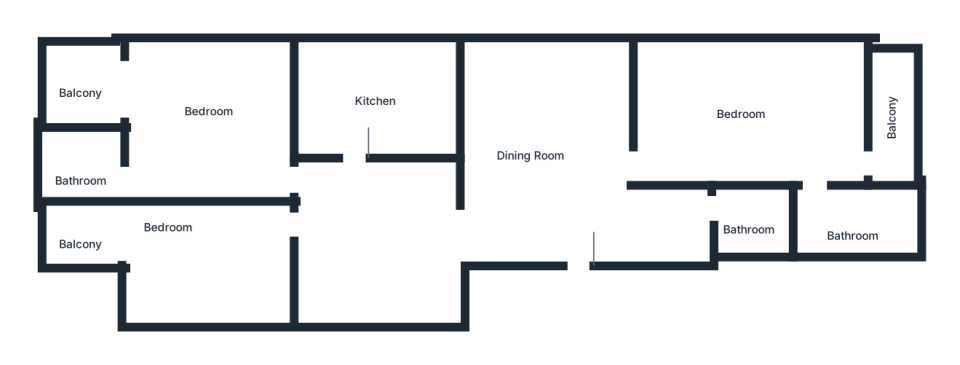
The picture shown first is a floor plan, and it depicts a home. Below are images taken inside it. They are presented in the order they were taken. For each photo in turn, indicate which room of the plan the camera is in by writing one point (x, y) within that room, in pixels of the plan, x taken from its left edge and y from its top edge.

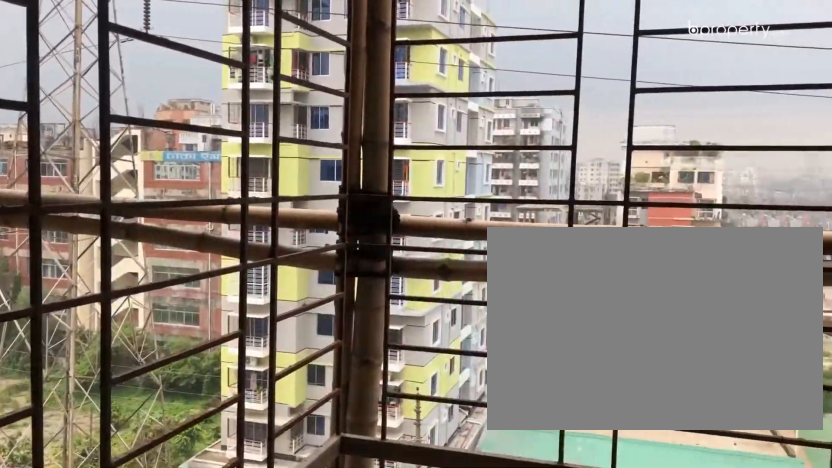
(88, 232)
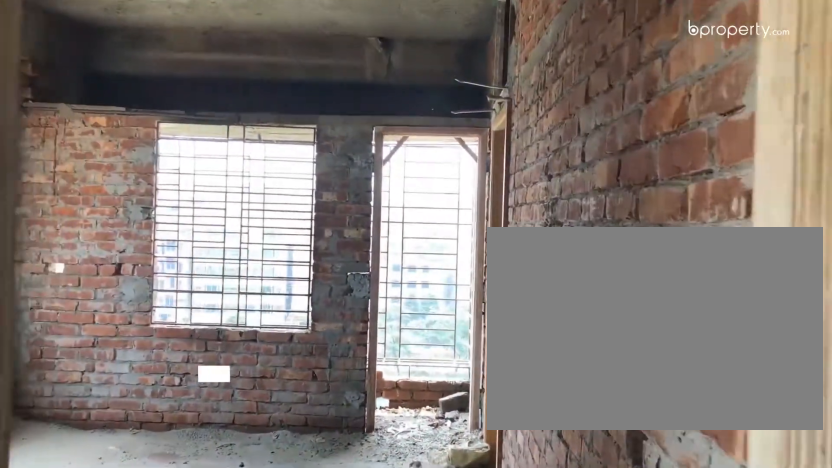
(745, 125)
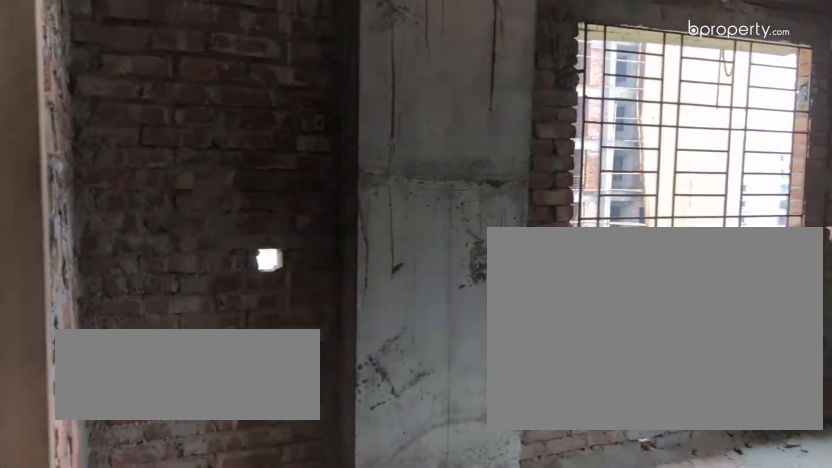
(745, 125)
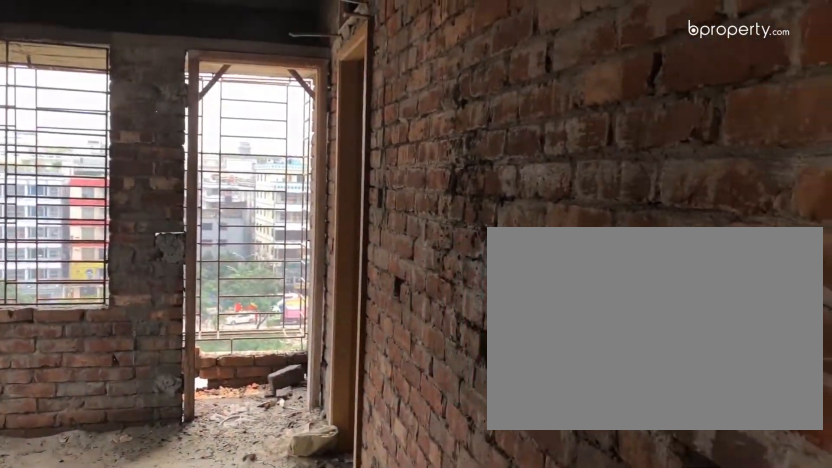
(745, 125)
